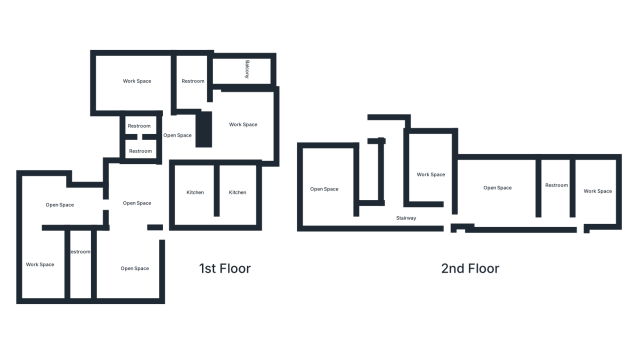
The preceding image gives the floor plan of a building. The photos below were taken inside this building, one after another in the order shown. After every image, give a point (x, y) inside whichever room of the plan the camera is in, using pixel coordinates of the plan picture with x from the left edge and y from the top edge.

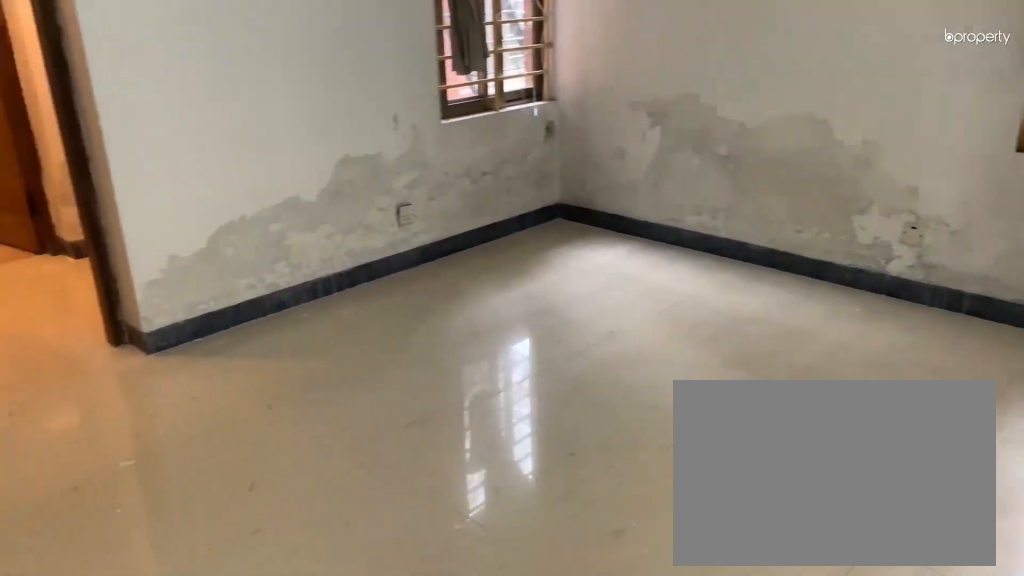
(137, 89)
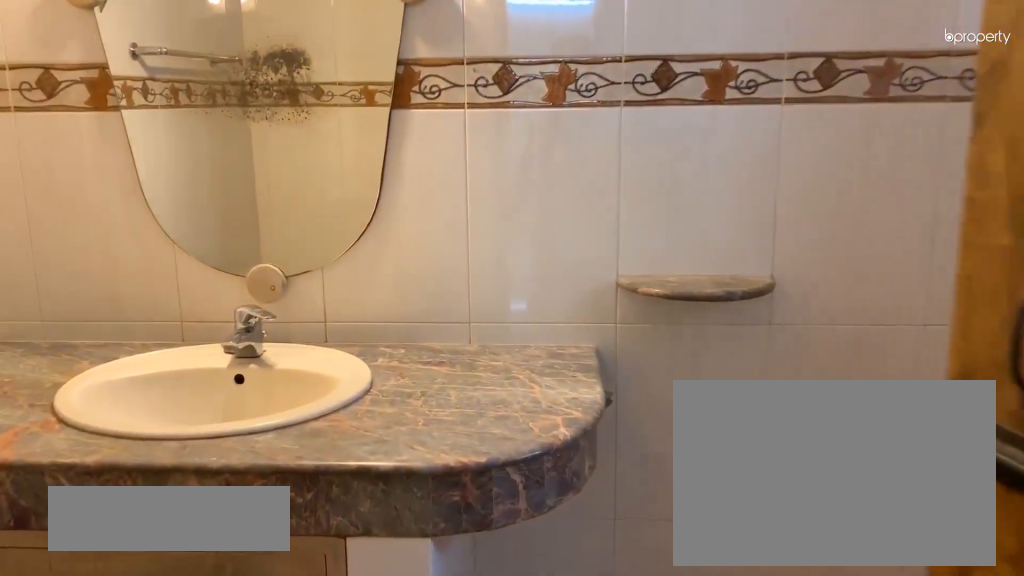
(138, 148)
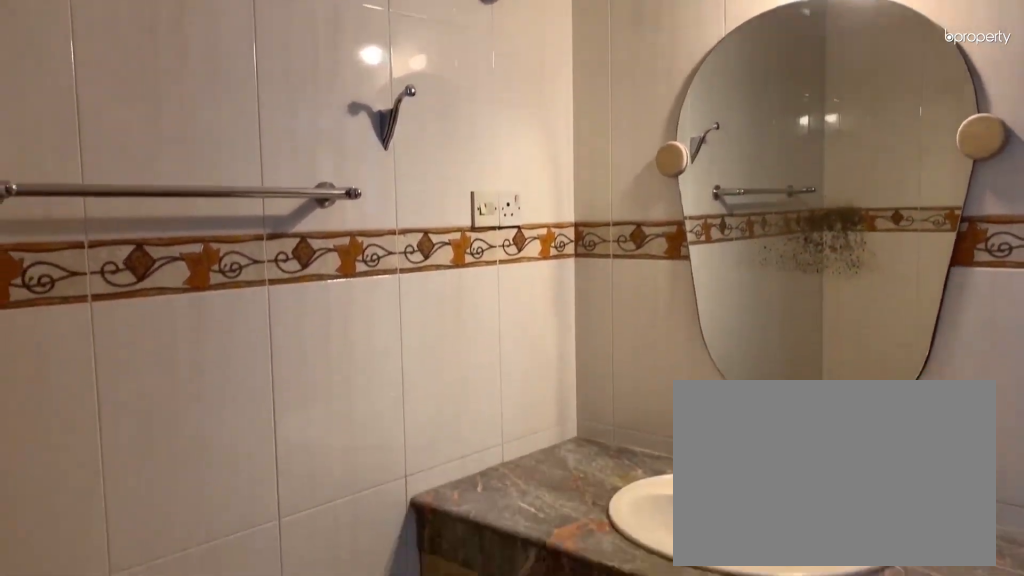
(138, 145)
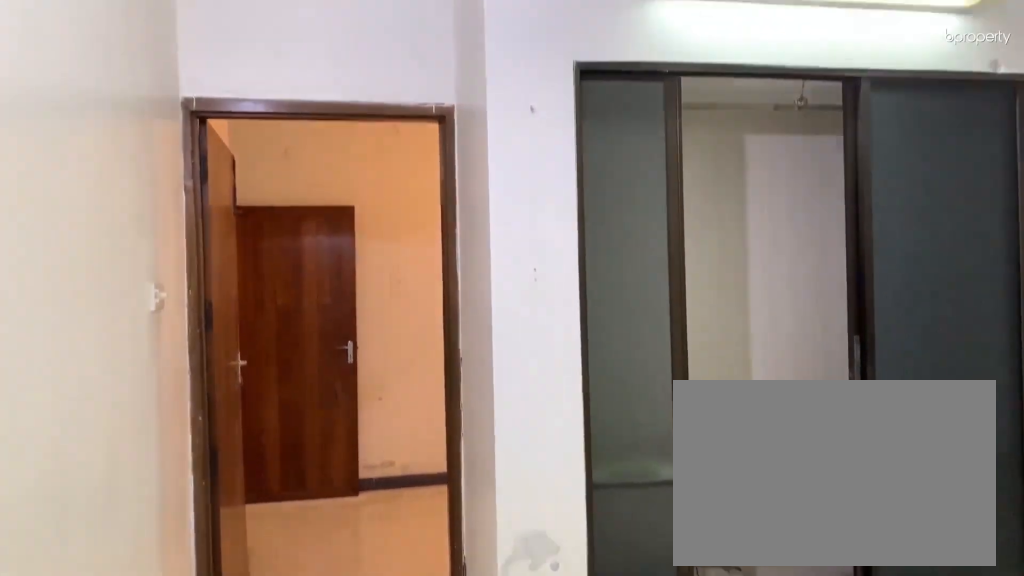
(239, 119)
